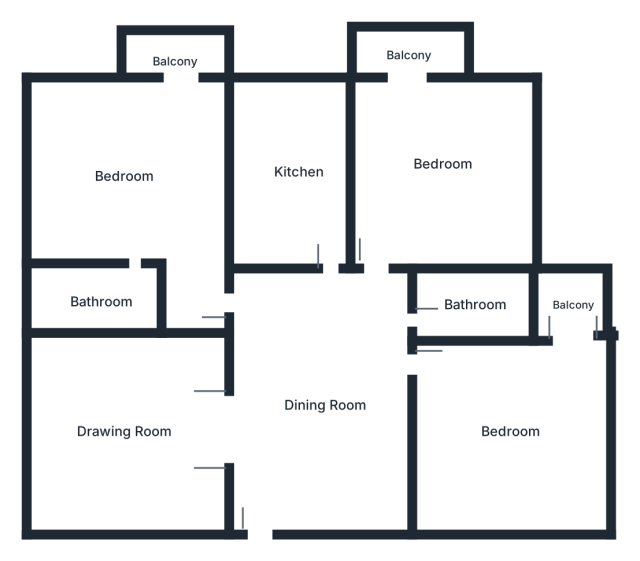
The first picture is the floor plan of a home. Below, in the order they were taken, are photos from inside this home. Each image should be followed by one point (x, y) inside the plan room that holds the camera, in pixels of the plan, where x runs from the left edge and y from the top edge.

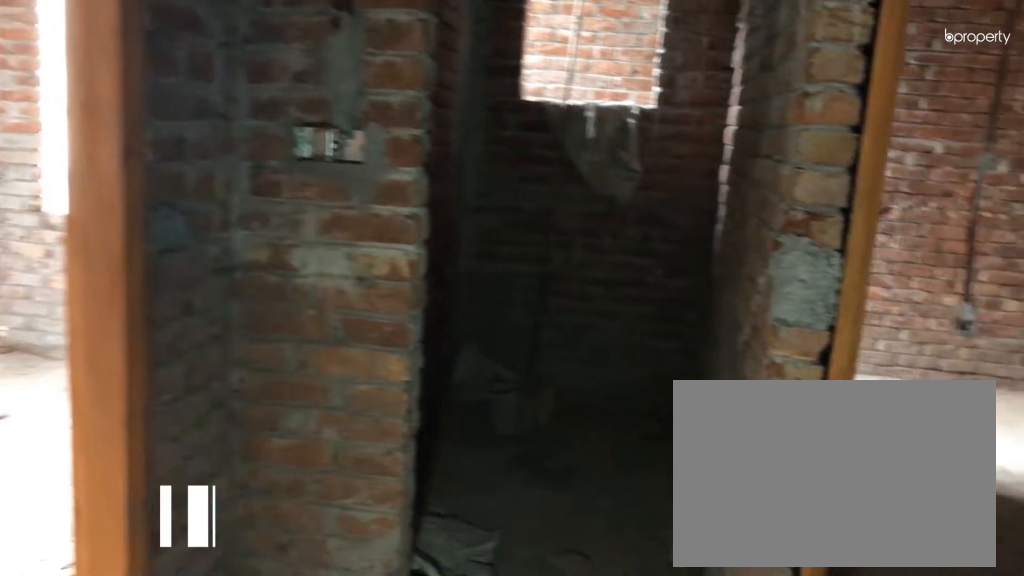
(324, 400)
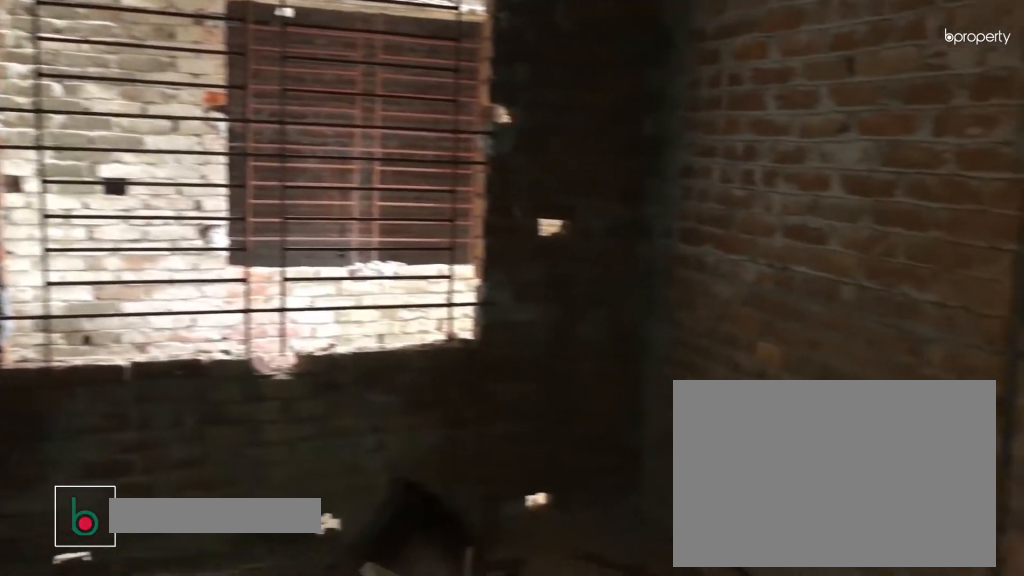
(123, 431)
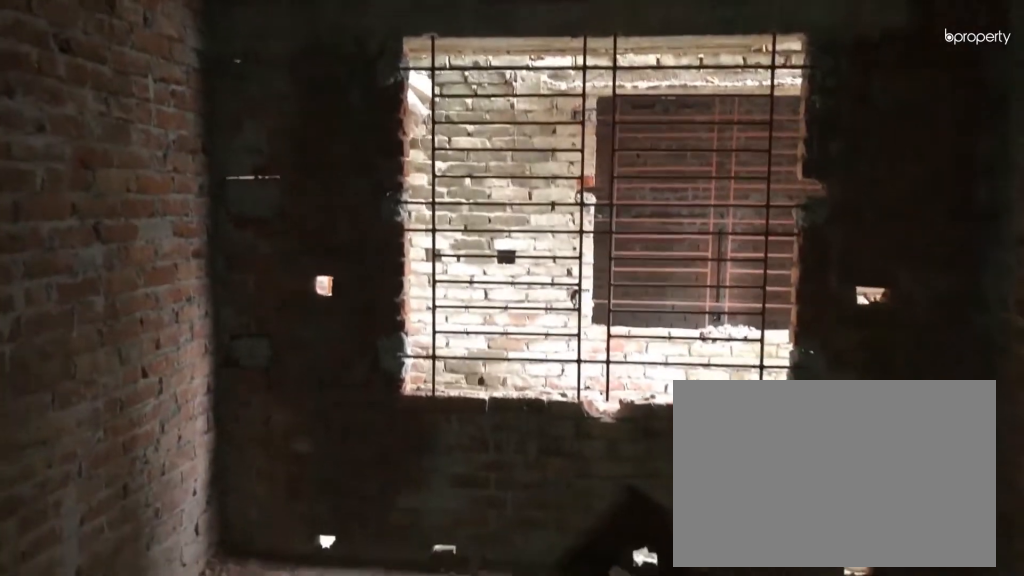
(123, 431)
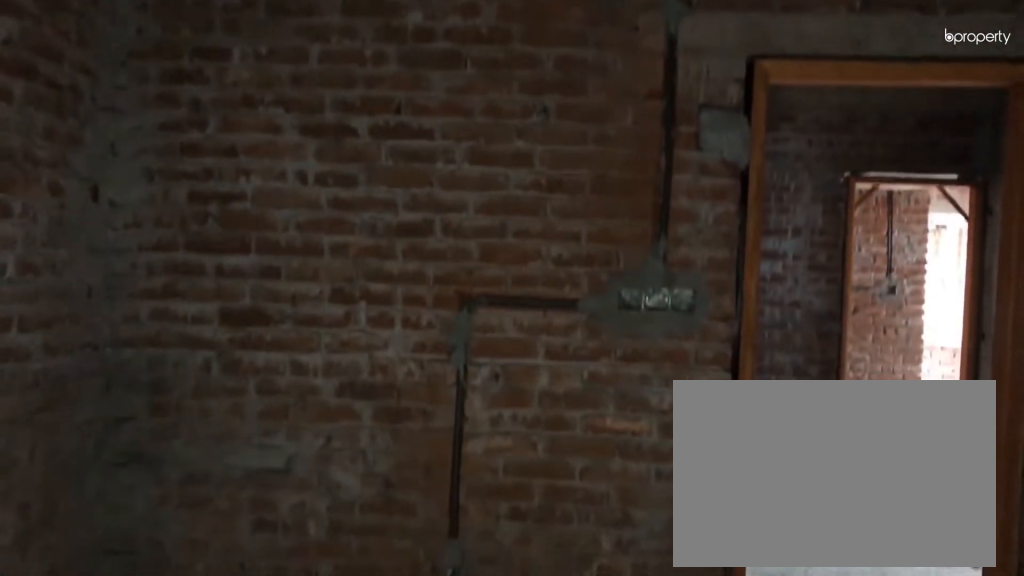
(510, 435)
